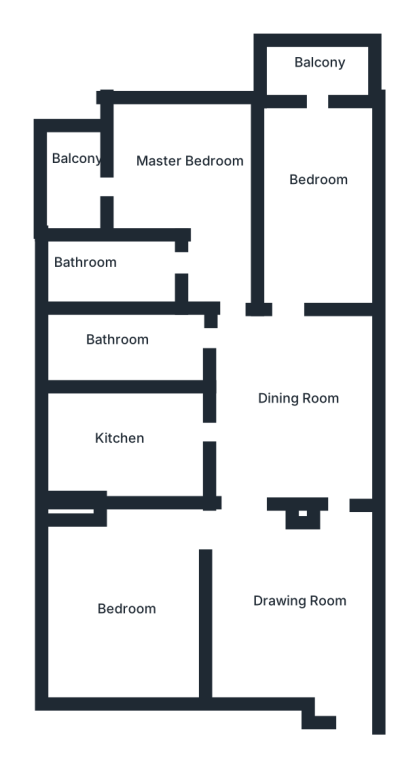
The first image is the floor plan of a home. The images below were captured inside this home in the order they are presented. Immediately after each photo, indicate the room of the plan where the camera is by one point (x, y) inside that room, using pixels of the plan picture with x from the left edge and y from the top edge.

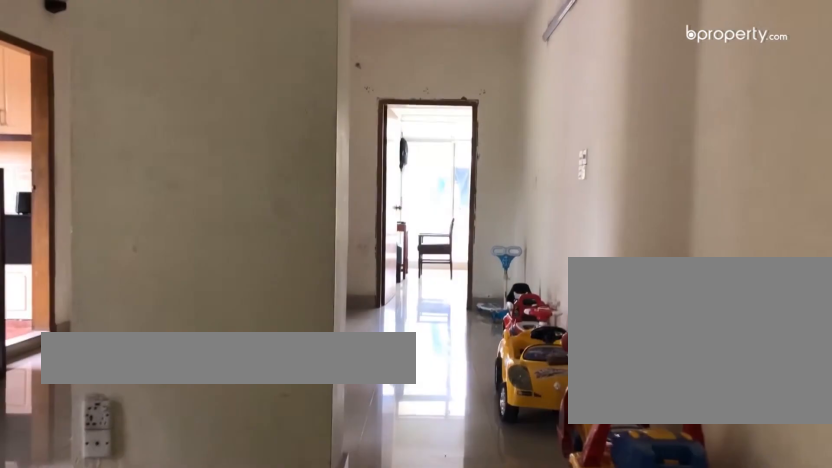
(338, 573)
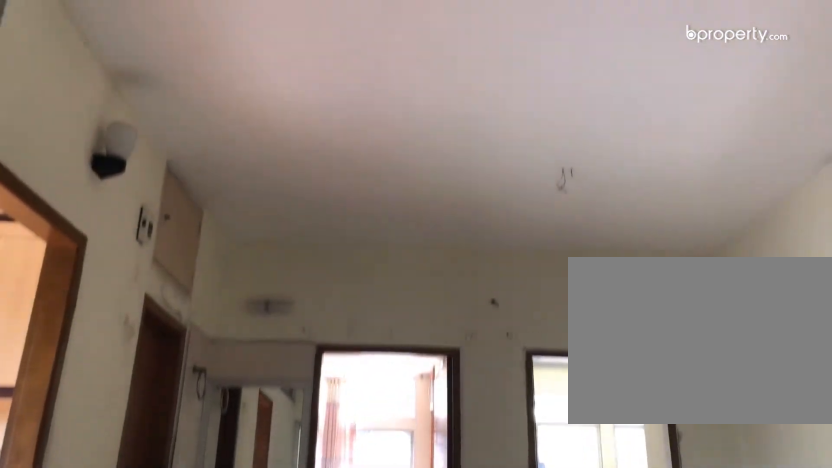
(273, 421)
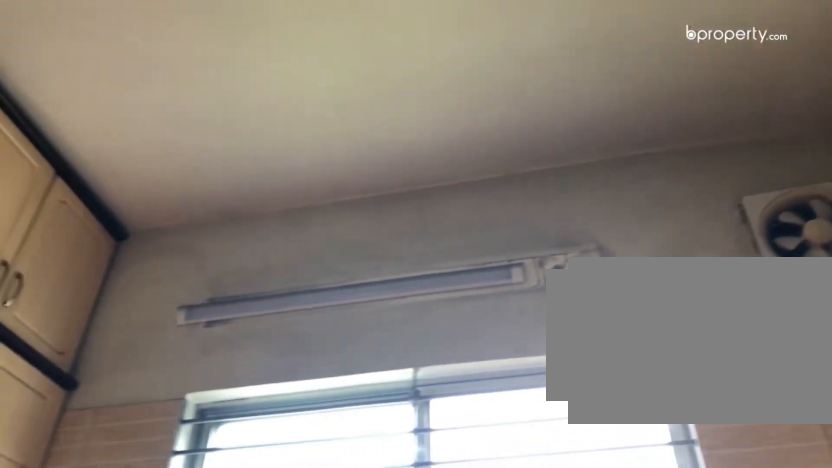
(139, 439)
